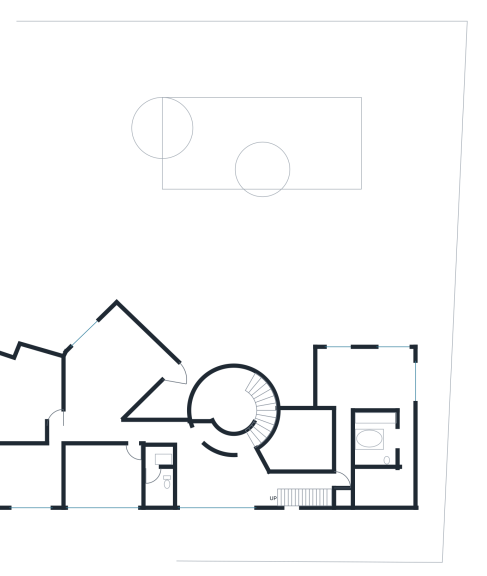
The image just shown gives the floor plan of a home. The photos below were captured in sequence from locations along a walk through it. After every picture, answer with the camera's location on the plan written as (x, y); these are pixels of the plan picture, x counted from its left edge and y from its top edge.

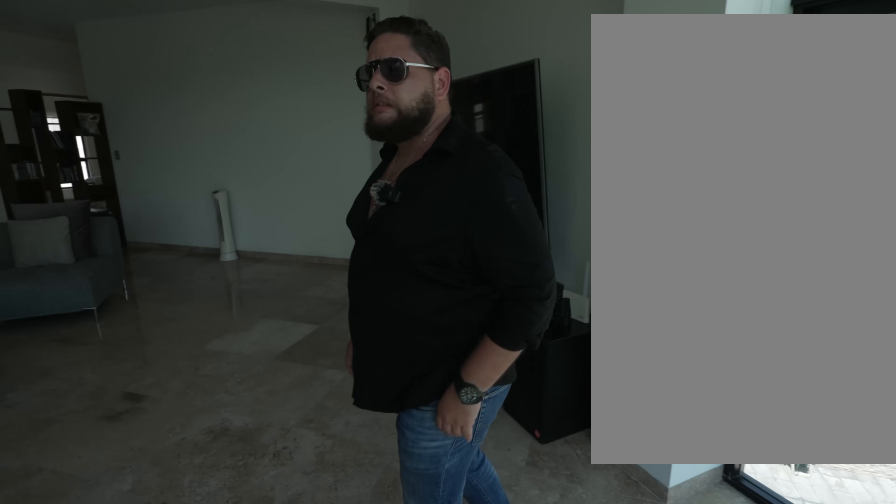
(117, 327)
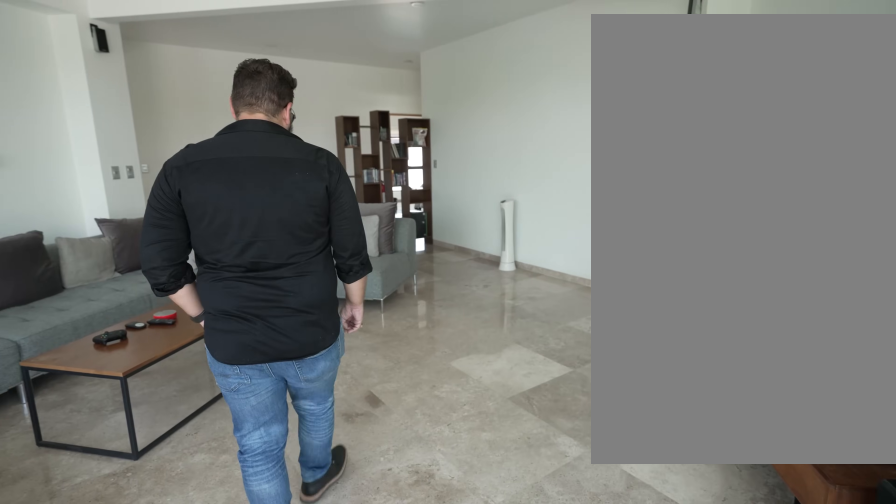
(117, 327)
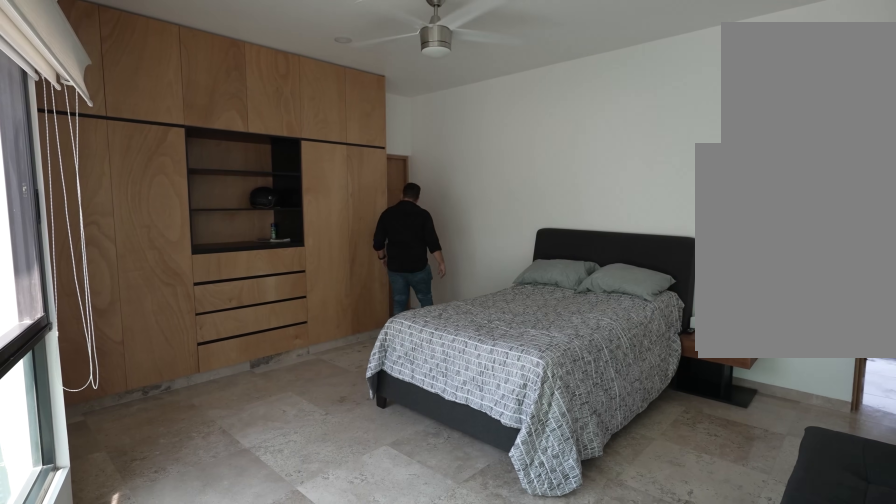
(27, 495)
